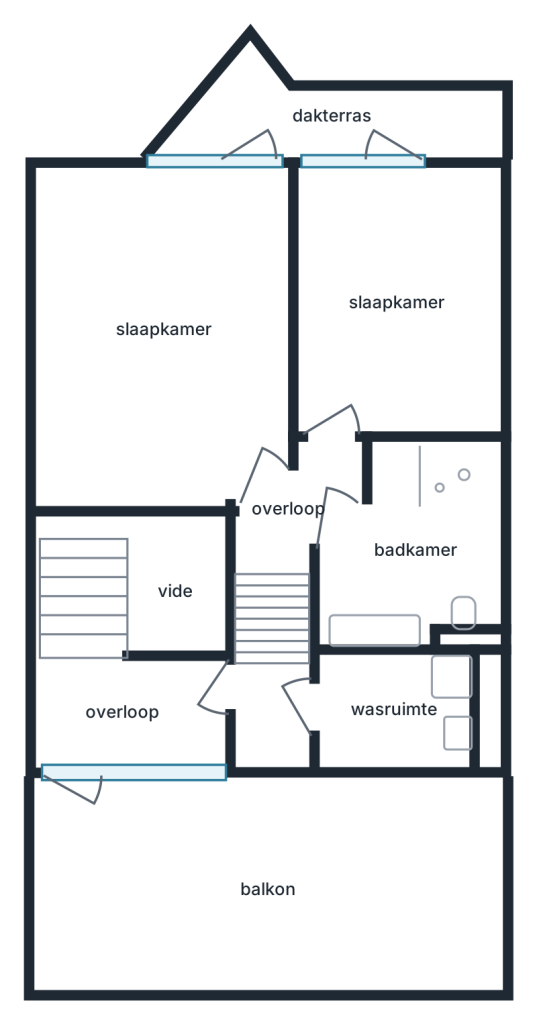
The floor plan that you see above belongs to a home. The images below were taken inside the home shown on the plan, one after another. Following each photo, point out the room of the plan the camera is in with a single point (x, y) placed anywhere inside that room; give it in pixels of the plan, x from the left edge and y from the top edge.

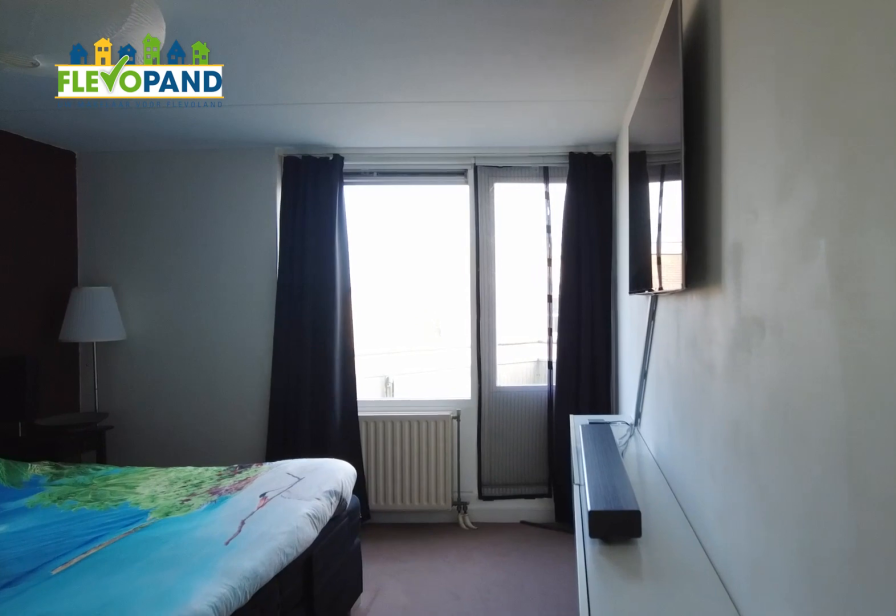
(81, 203)
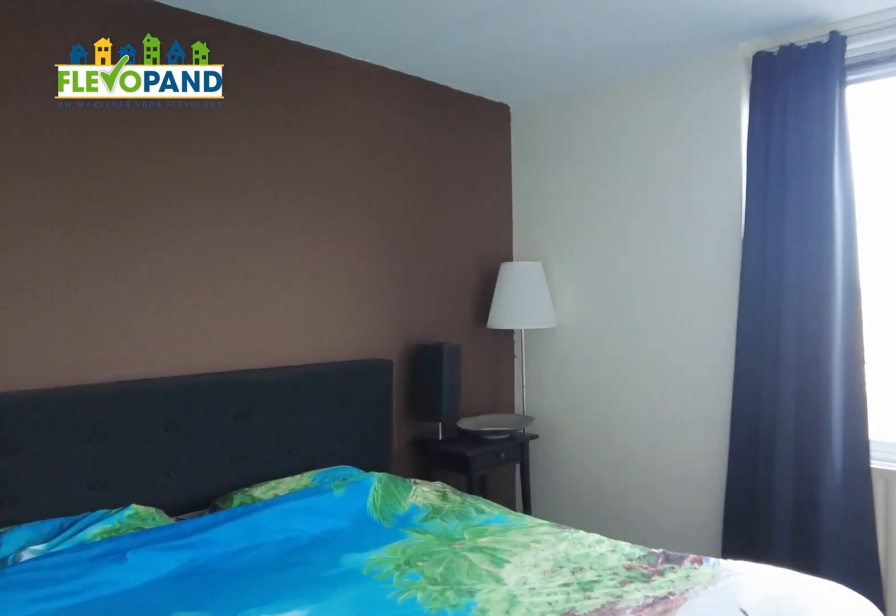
(81, 203)
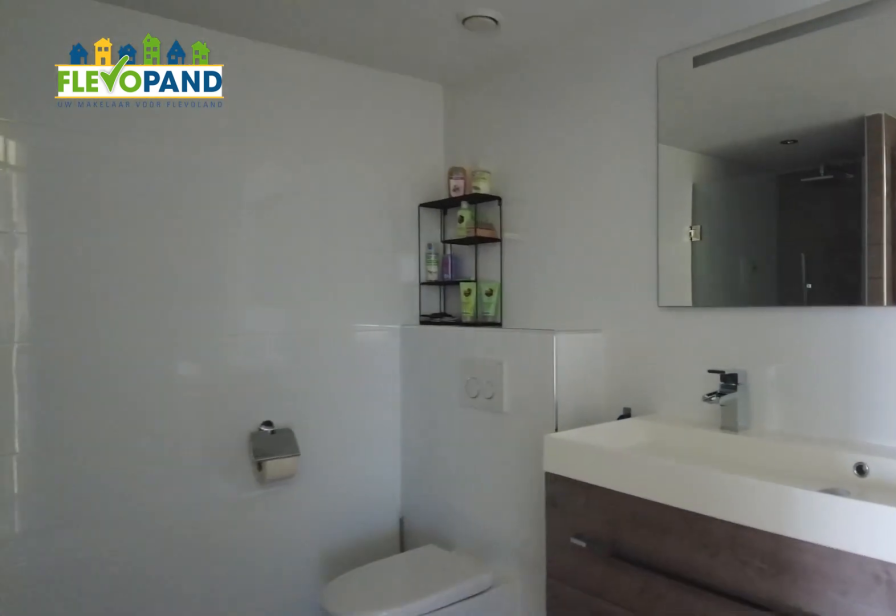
(373, 629)
